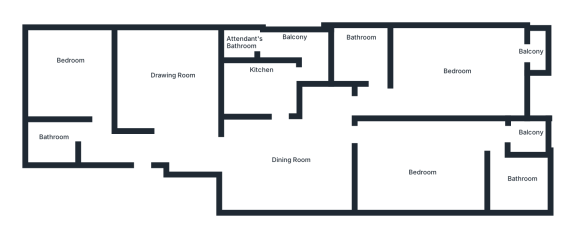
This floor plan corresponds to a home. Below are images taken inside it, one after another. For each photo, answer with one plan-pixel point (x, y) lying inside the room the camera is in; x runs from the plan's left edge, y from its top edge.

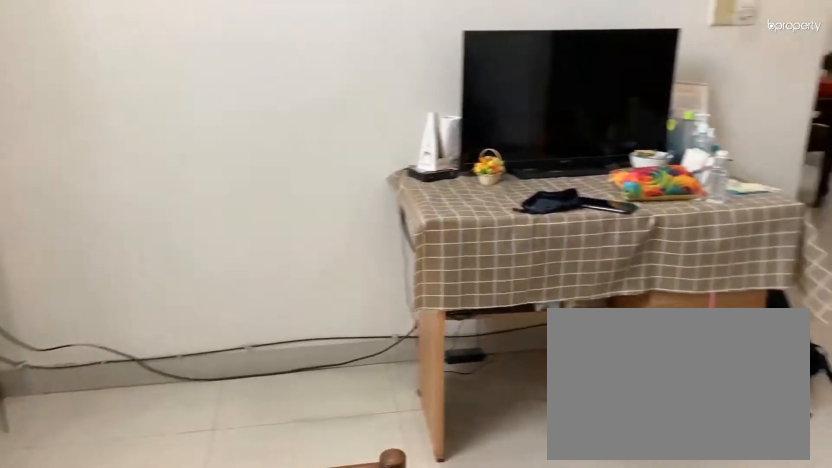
(169, 91)
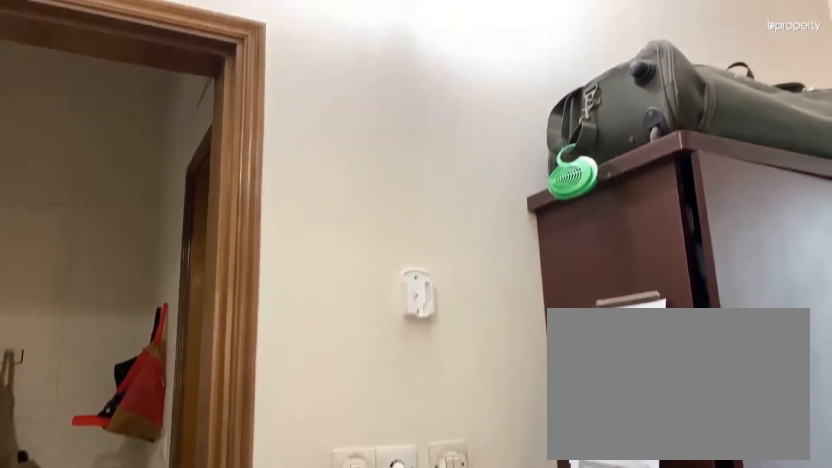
(77, 77)
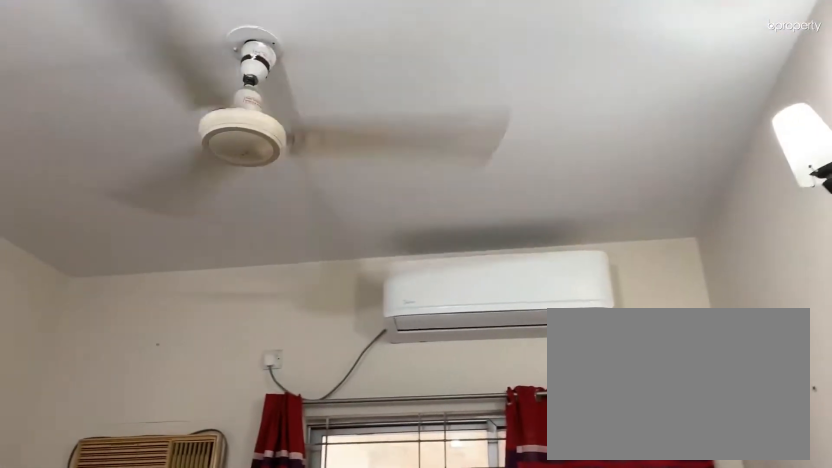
(77, 77)
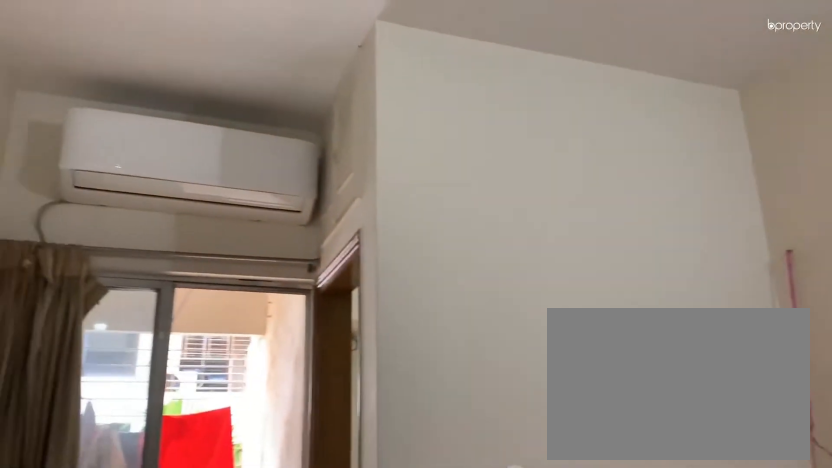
(426, 159)
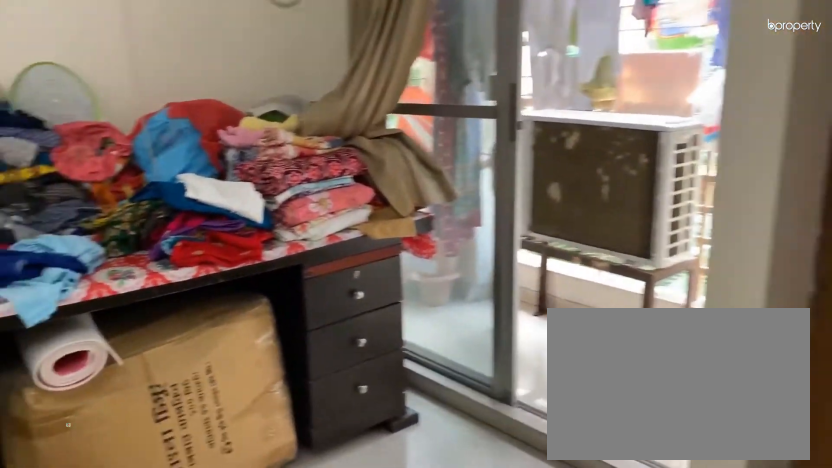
(457, 78)
